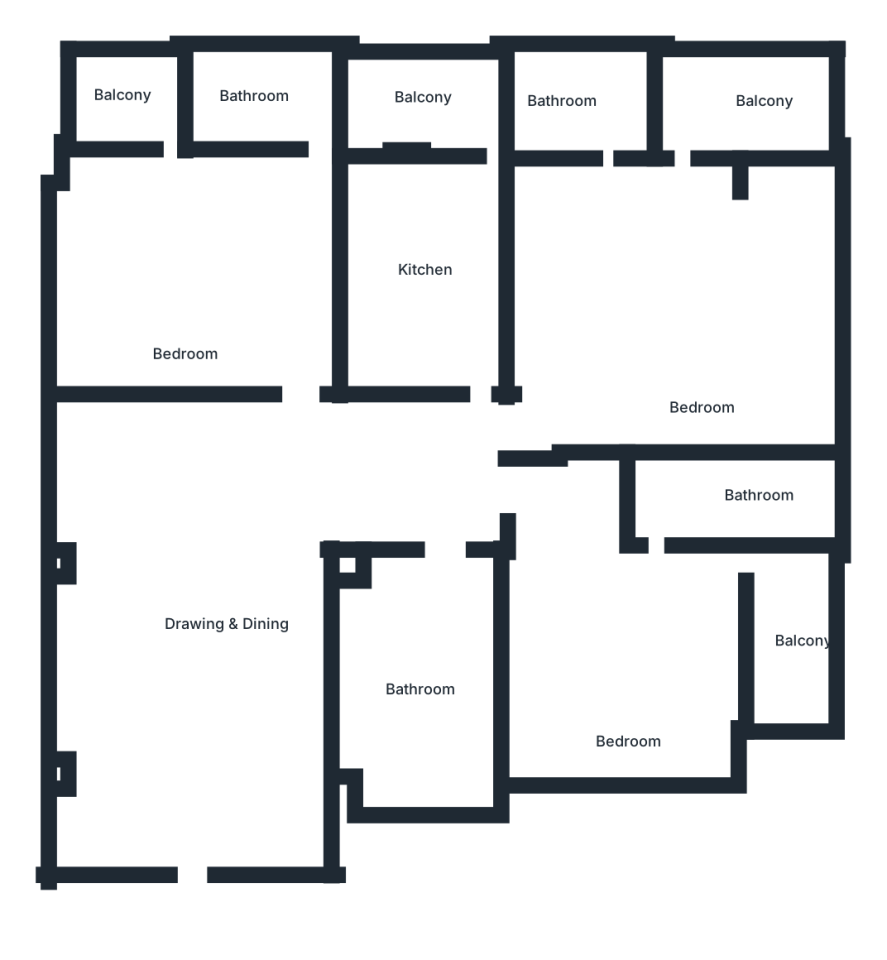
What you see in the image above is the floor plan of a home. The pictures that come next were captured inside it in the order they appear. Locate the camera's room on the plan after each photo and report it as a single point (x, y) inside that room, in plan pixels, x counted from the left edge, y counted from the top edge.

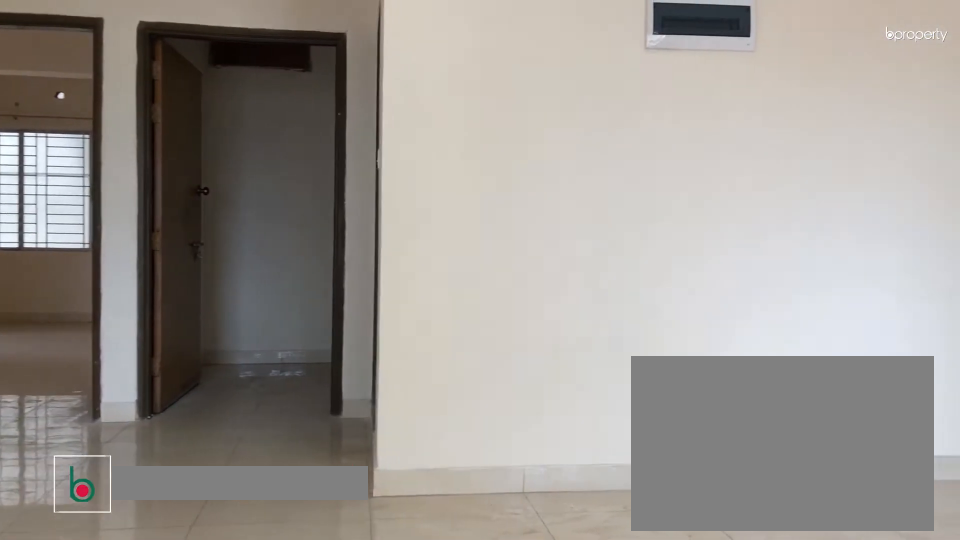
(230, 580)
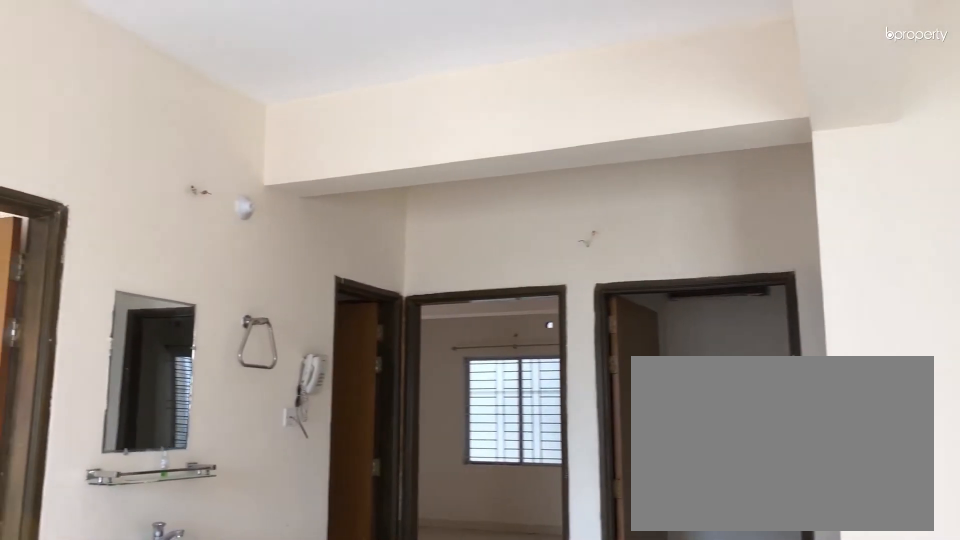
(231, 579)
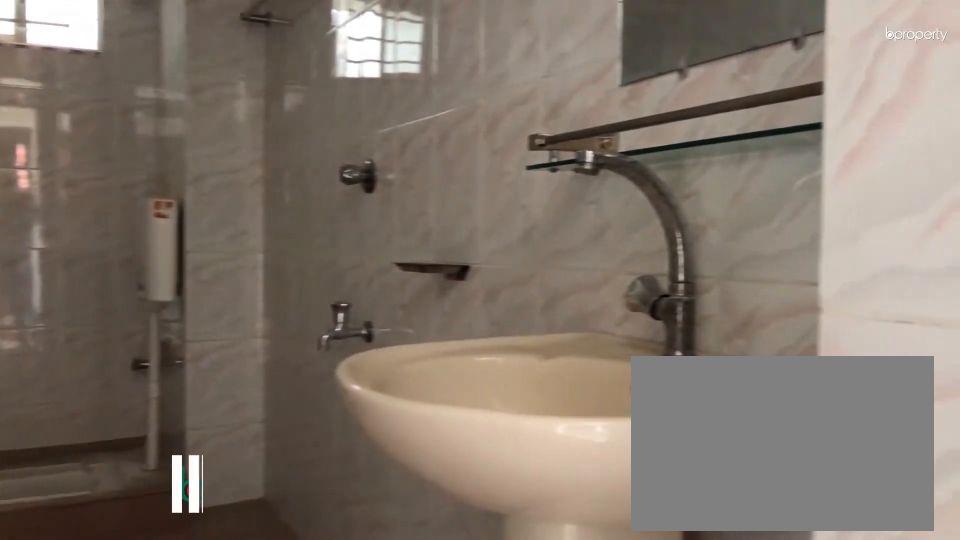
(414, 669)
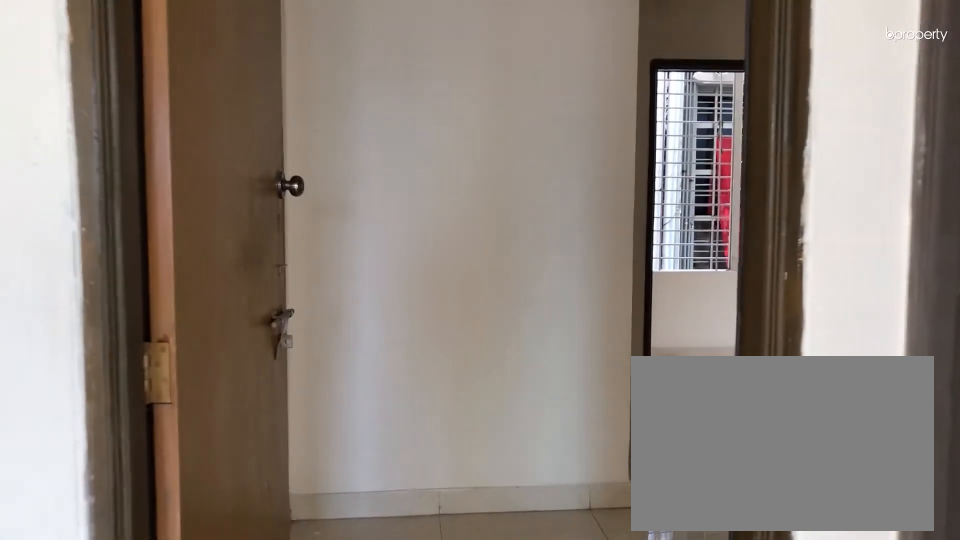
(536, 489)
